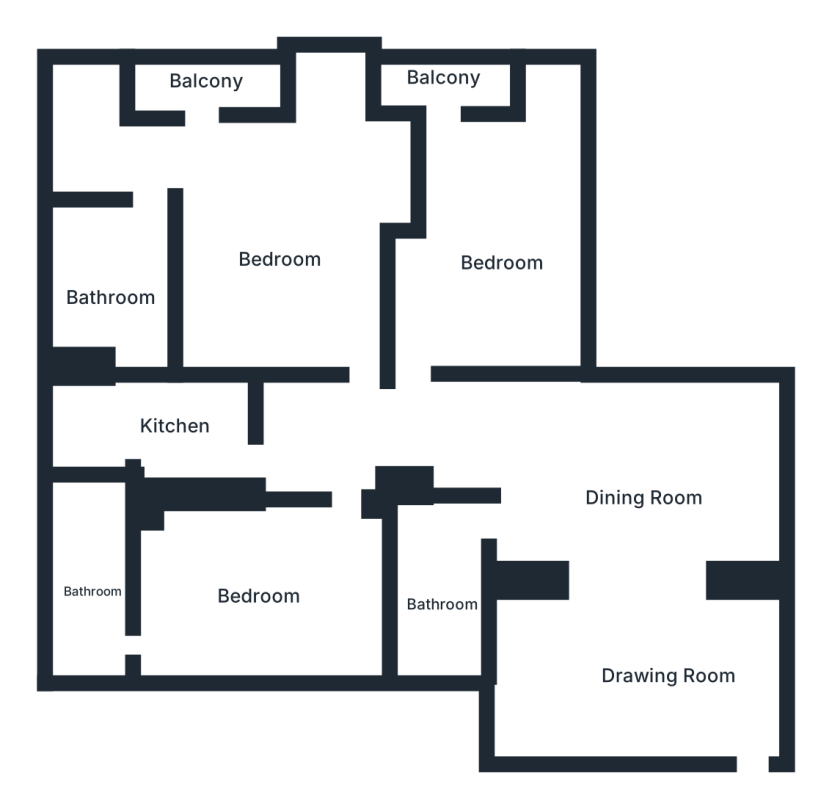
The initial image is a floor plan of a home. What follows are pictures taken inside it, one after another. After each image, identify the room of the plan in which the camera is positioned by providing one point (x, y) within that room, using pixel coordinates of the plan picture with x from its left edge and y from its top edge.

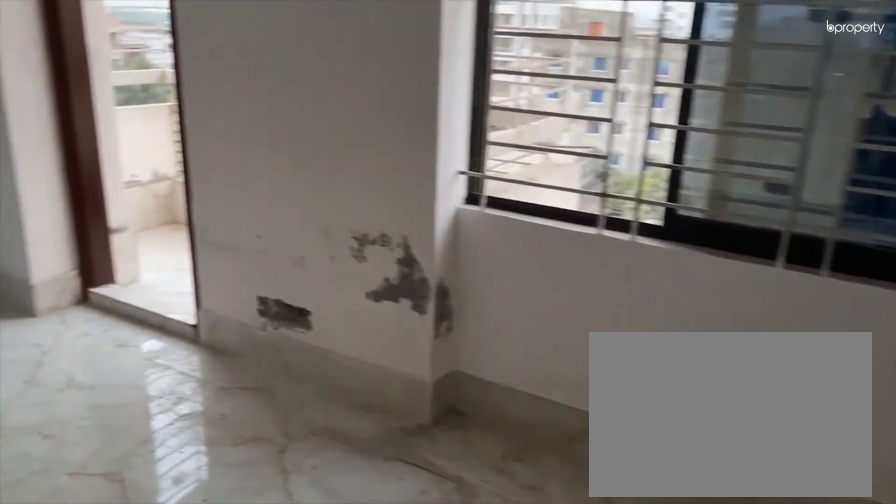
(286, 256)
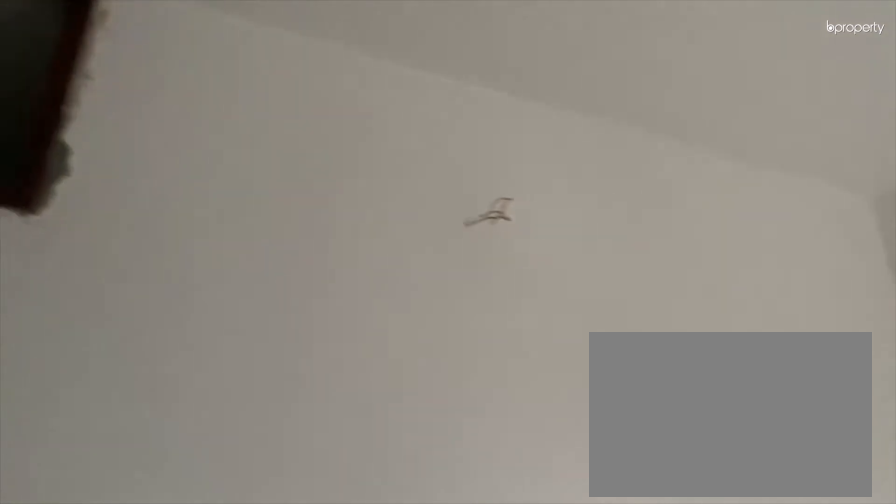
(286, 256)
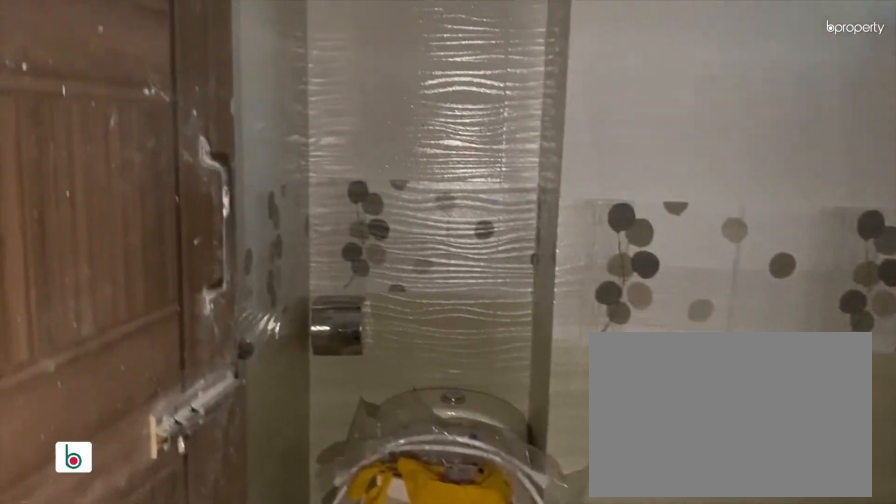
(111, 298)
